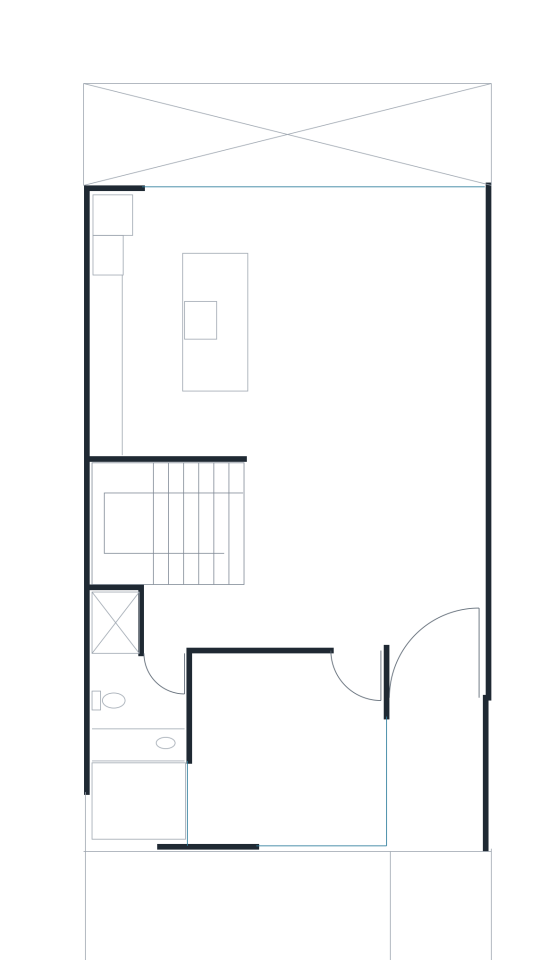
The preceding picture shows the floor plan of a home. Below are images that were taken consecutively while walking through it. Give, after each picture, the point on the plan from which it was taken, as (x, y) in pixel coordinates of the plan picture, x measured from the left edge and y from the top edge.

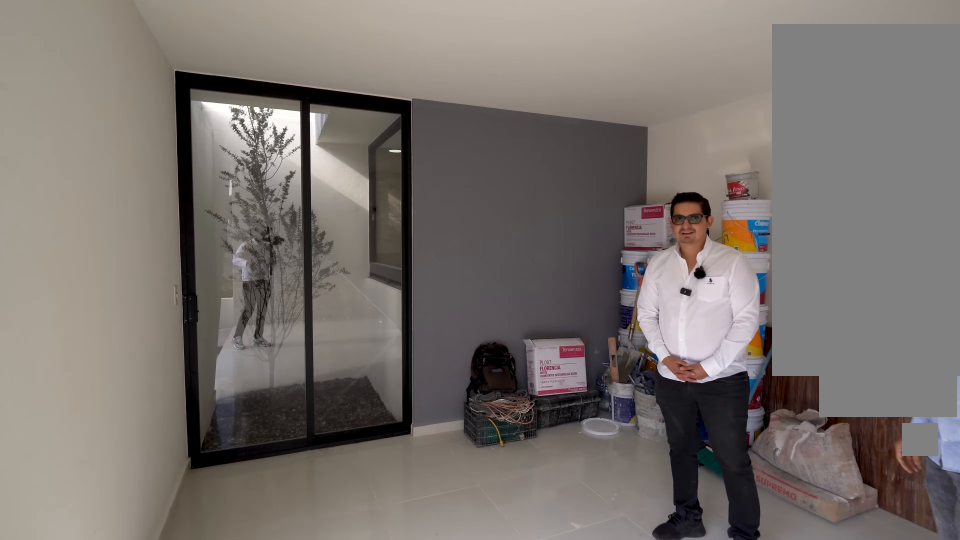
(284, 803)
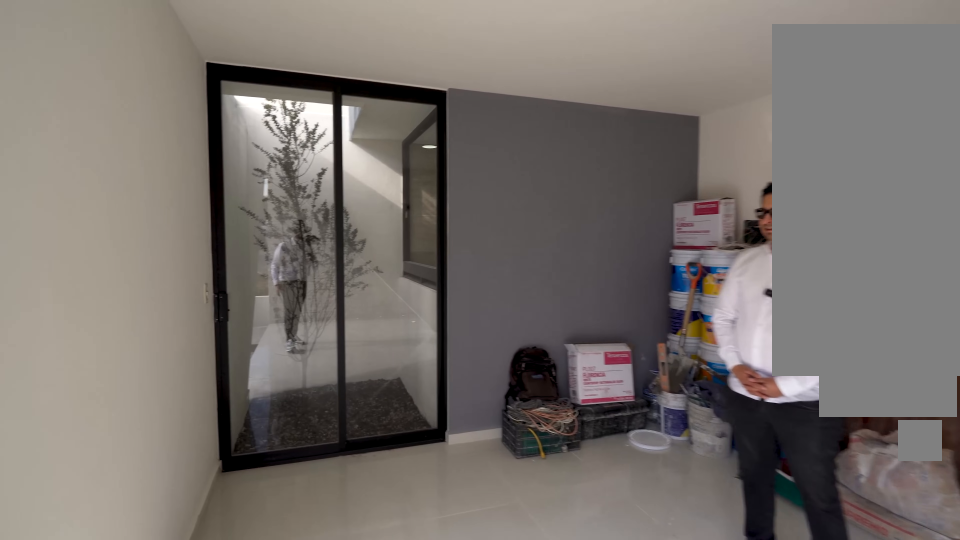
(283, 803)
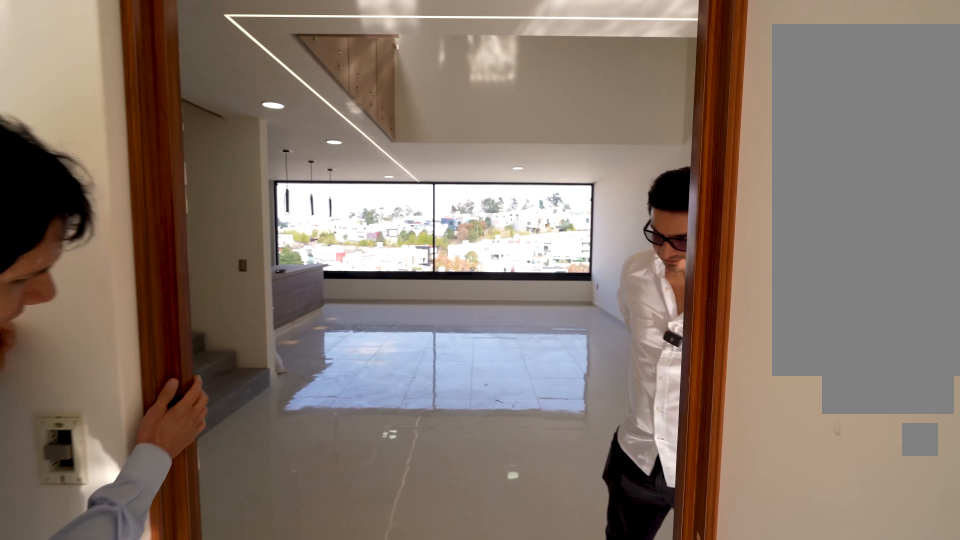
(356, 685)
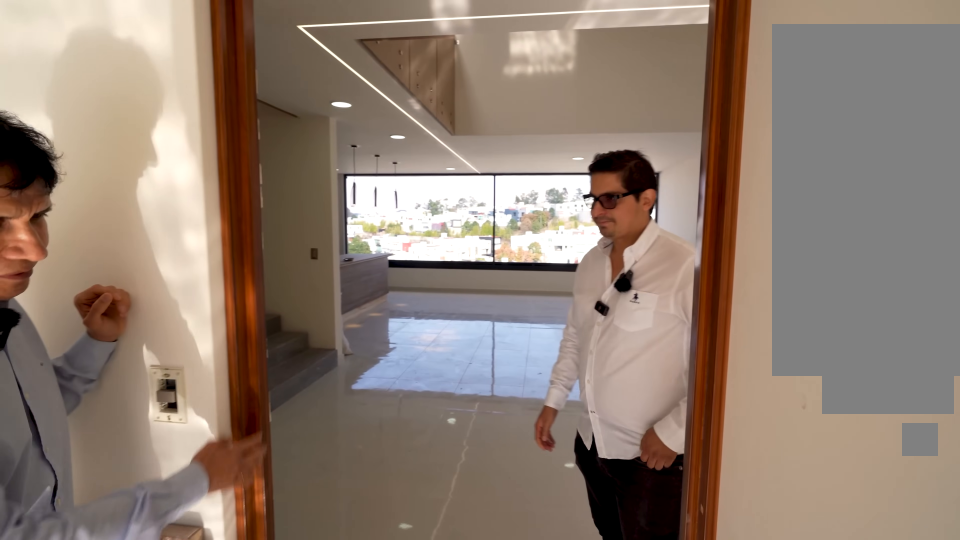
(356, 685)
